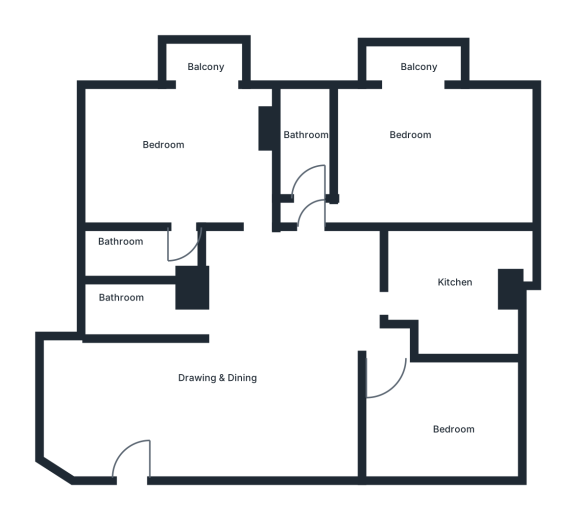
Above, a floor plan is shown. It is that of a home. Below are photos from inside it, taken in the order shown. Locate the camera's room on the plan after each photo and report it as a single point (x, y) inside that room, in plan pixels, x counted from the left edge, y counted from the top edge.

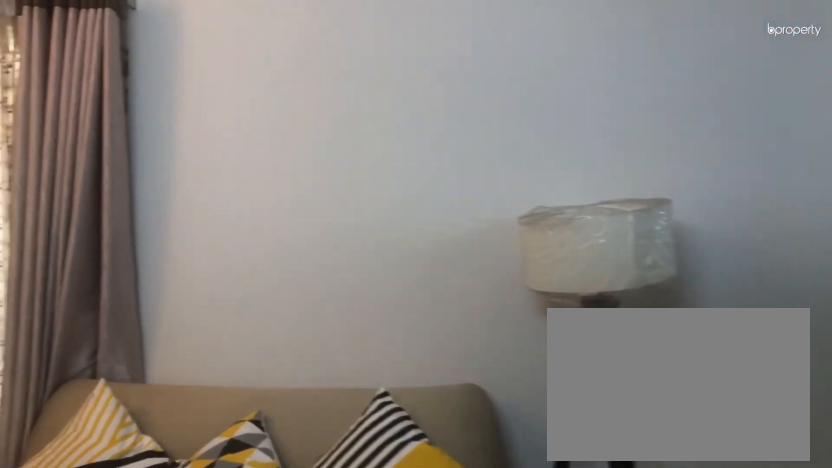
(130, 411)
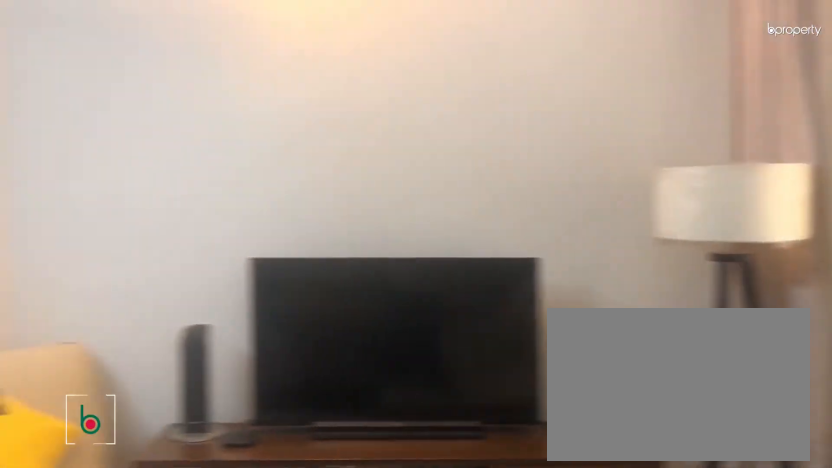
(130, 411)
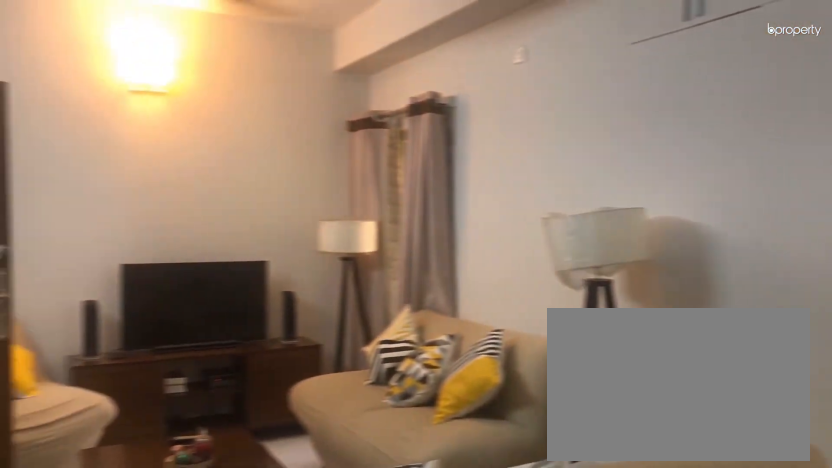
(273, 357)
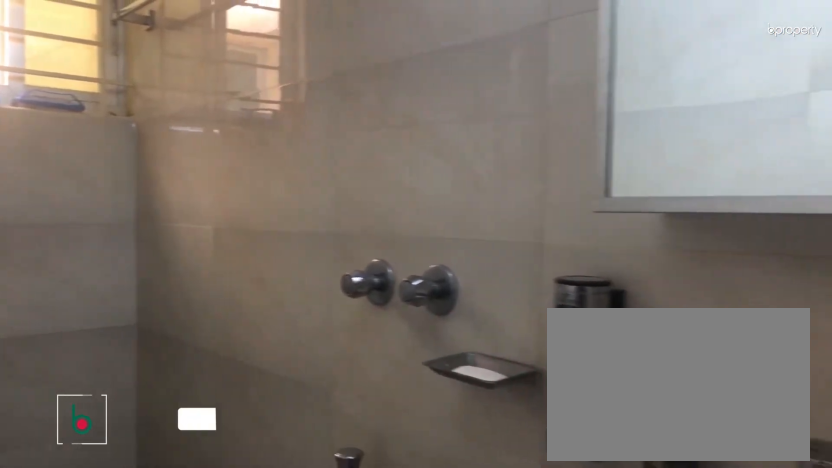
(130, 305)
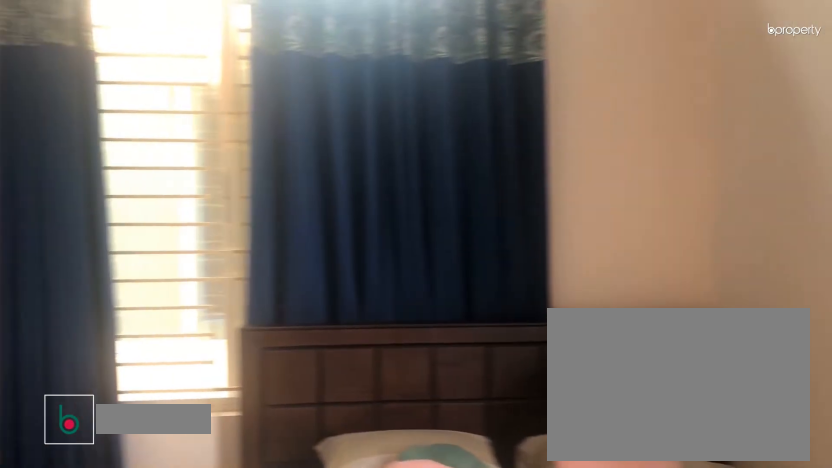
(185, 145)
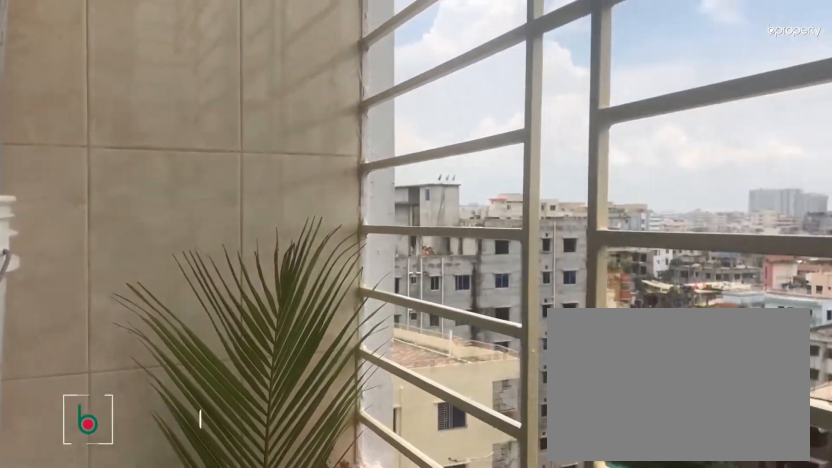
(207, 64)
